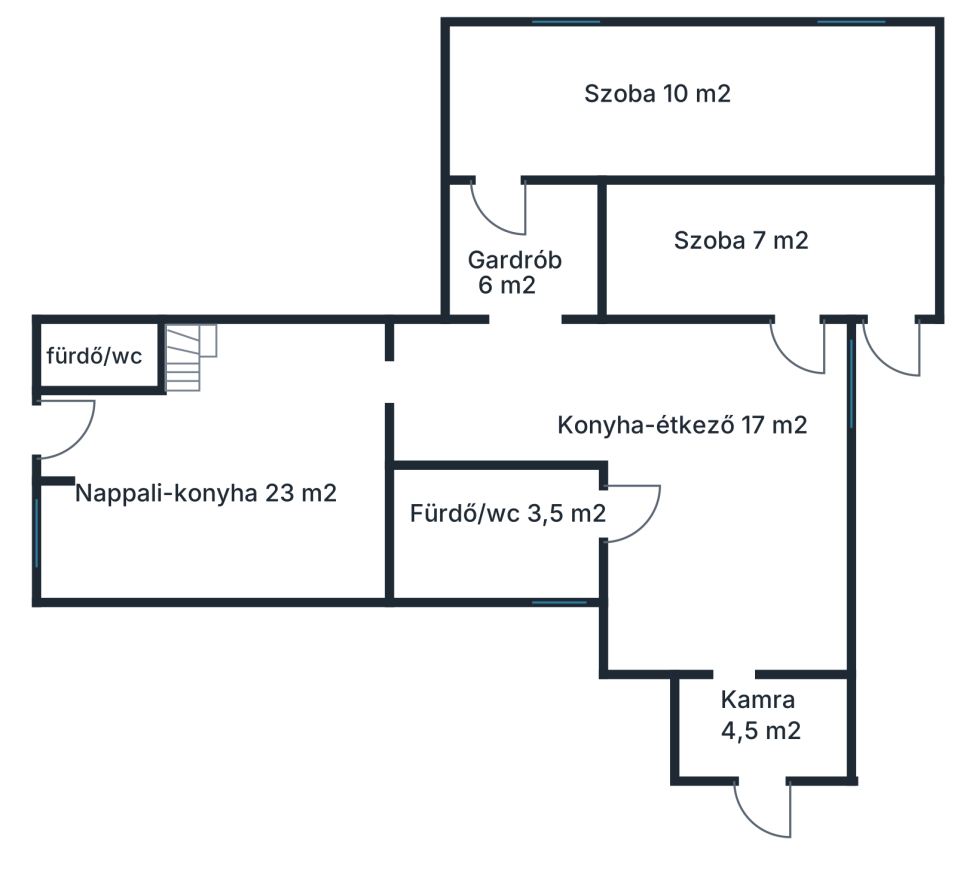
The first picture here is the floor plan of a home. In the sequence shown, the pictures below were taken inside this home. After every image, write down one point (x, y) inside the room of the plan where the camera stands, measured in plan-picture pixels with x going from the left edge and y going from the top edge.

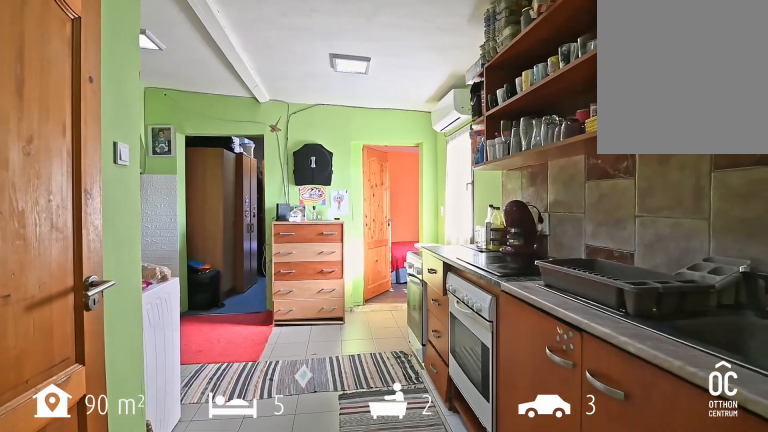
(726, 495)
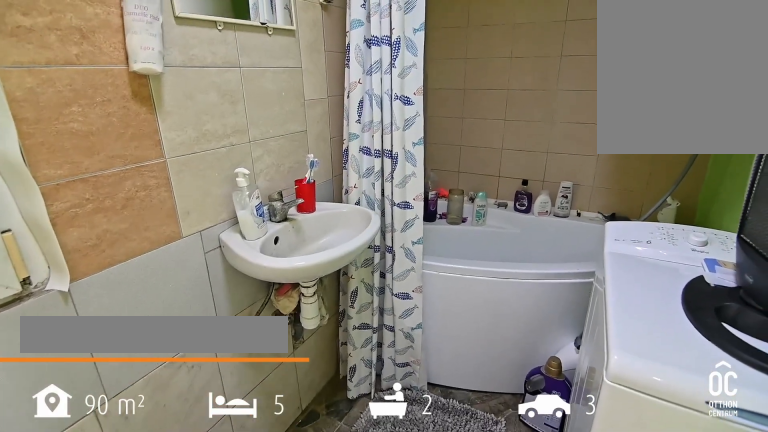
(496, 519)
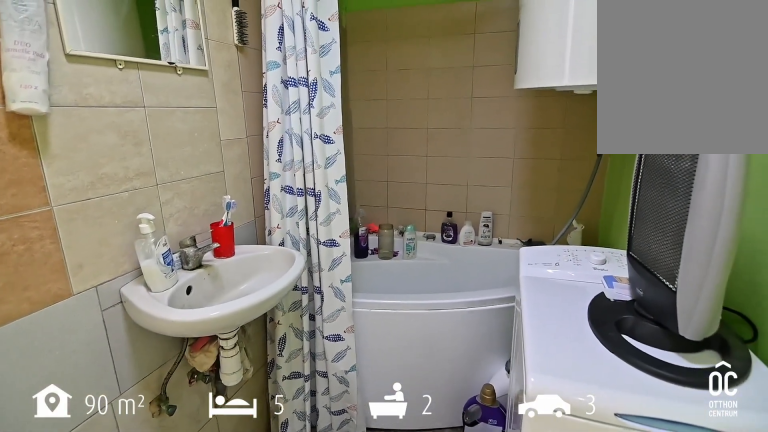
(496, 519)
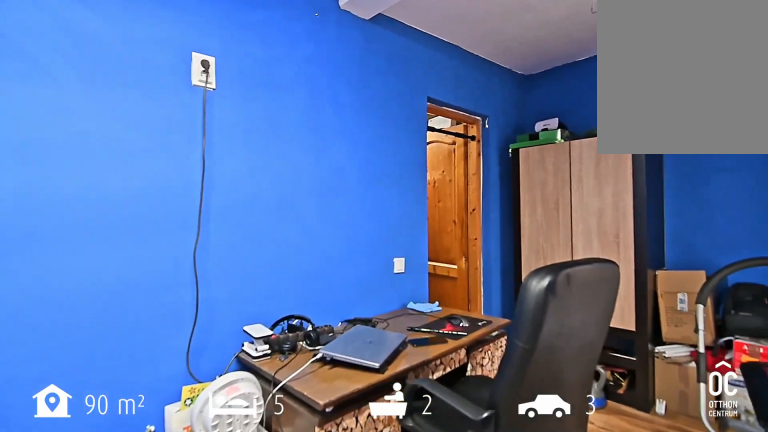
(695, 105)
